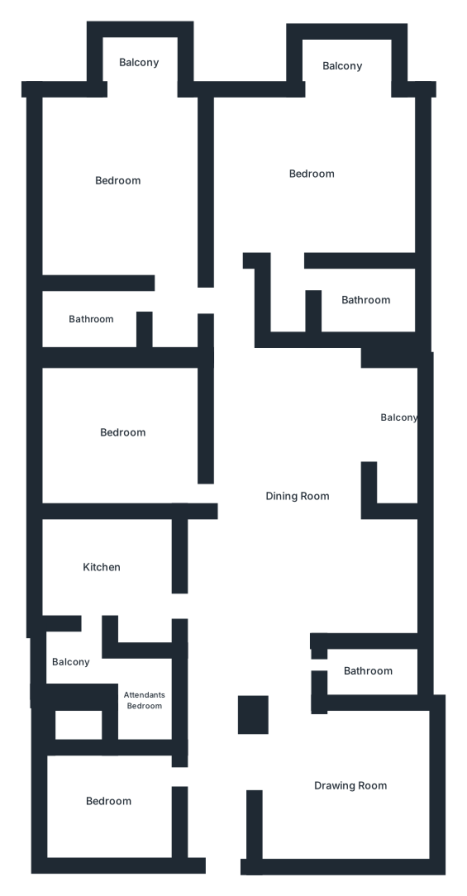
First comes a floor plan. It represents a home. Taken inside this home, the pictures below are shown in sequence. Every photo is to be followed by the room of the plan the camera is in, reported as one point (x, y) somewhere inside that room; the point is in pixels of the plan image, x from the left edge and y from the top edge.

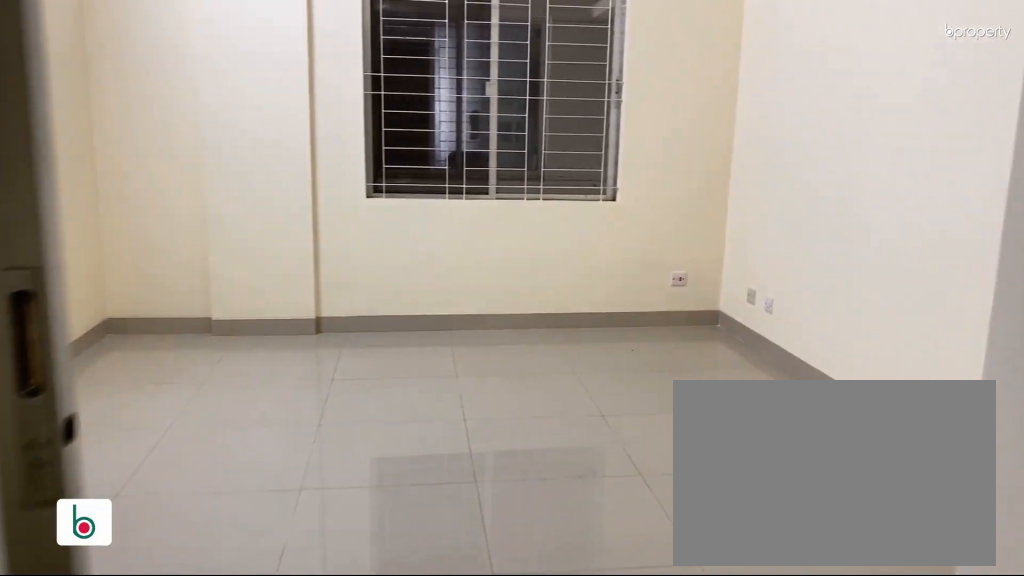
(347, 783)
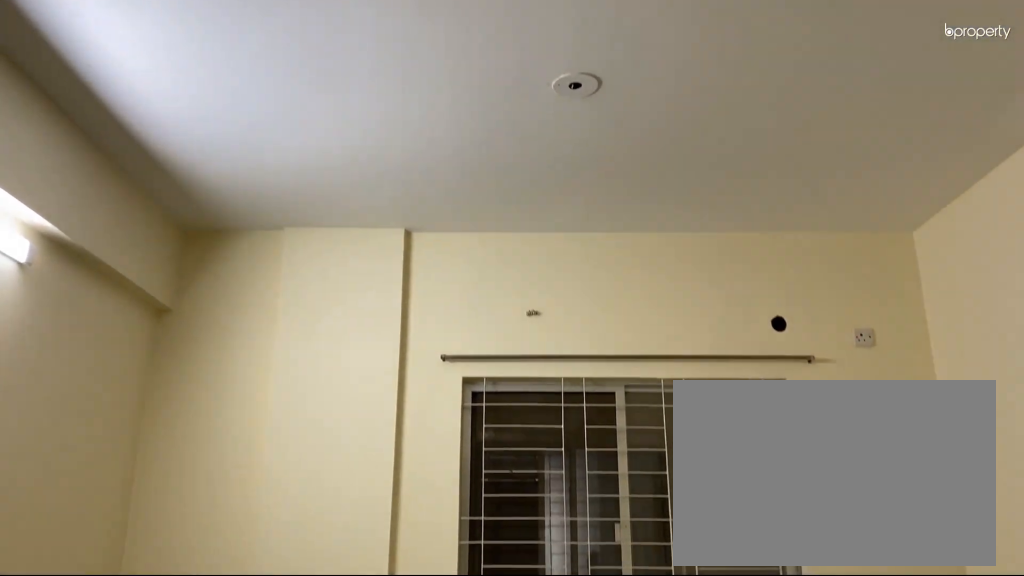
(347, 783)
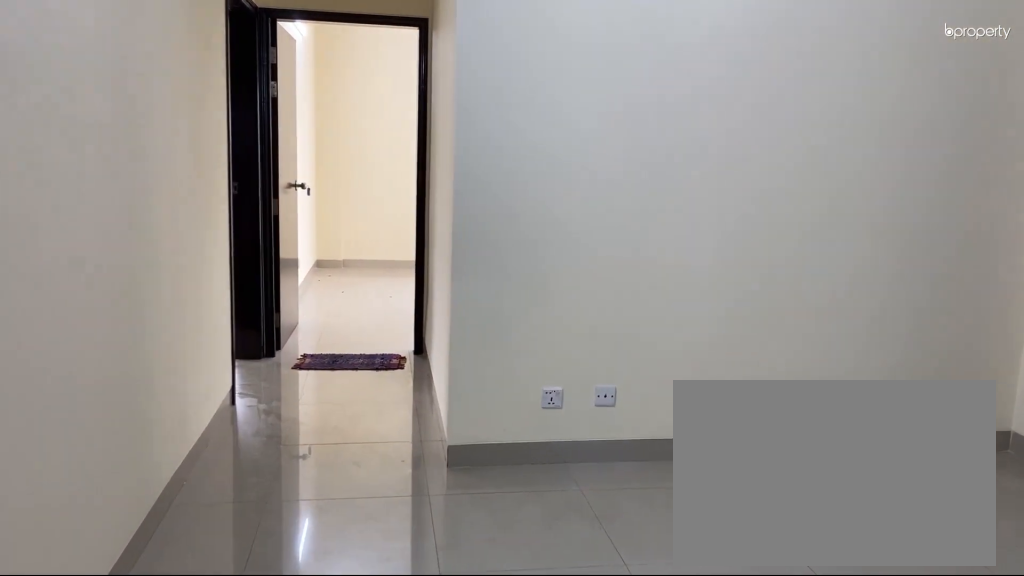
(295, 497)
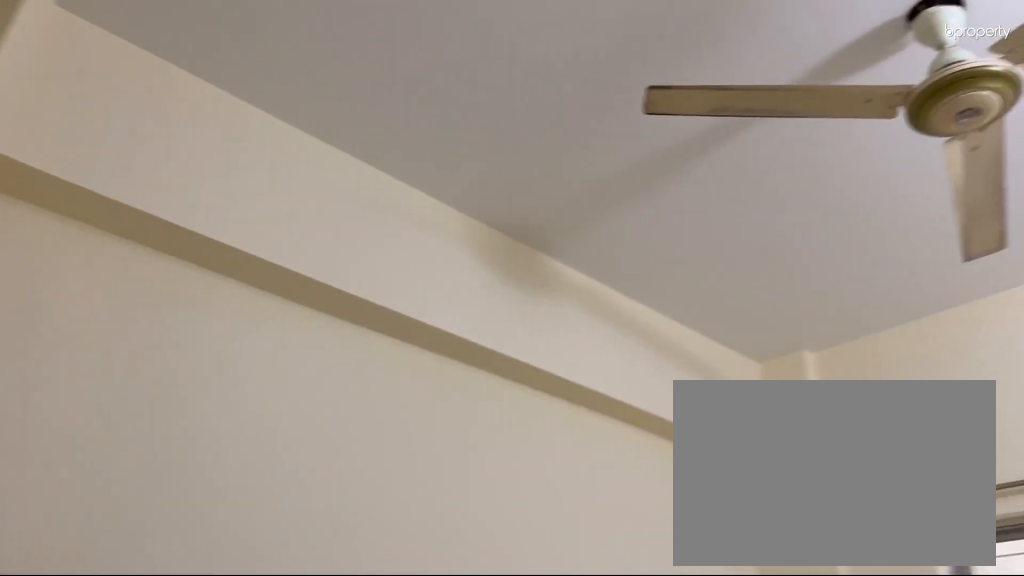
(107, 799)
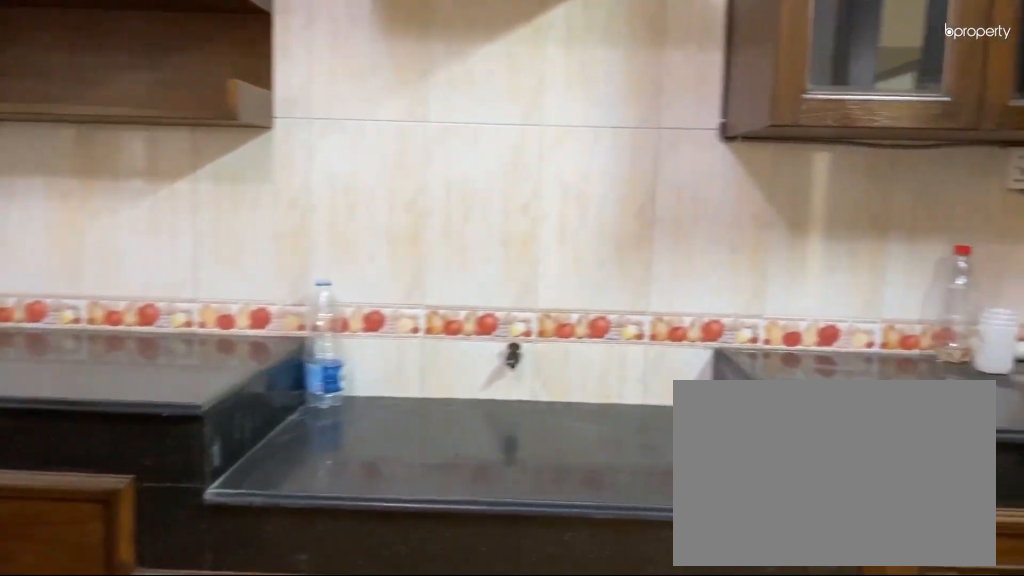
(104, 566)
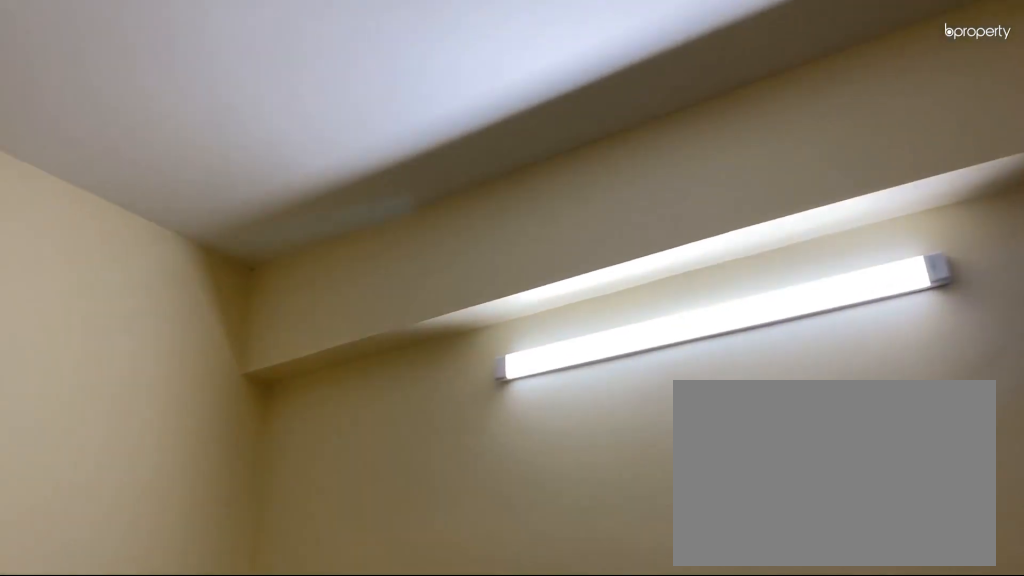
(123, 433)
